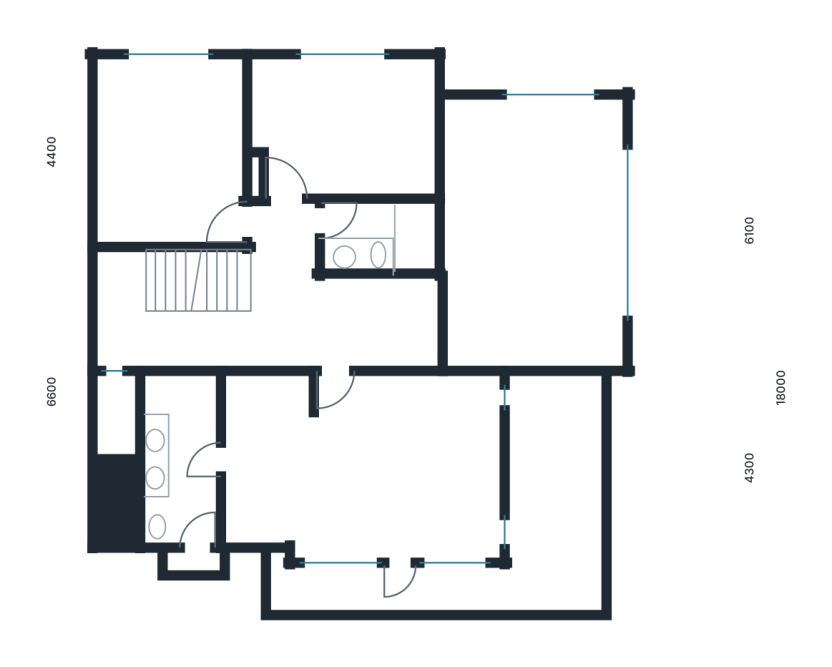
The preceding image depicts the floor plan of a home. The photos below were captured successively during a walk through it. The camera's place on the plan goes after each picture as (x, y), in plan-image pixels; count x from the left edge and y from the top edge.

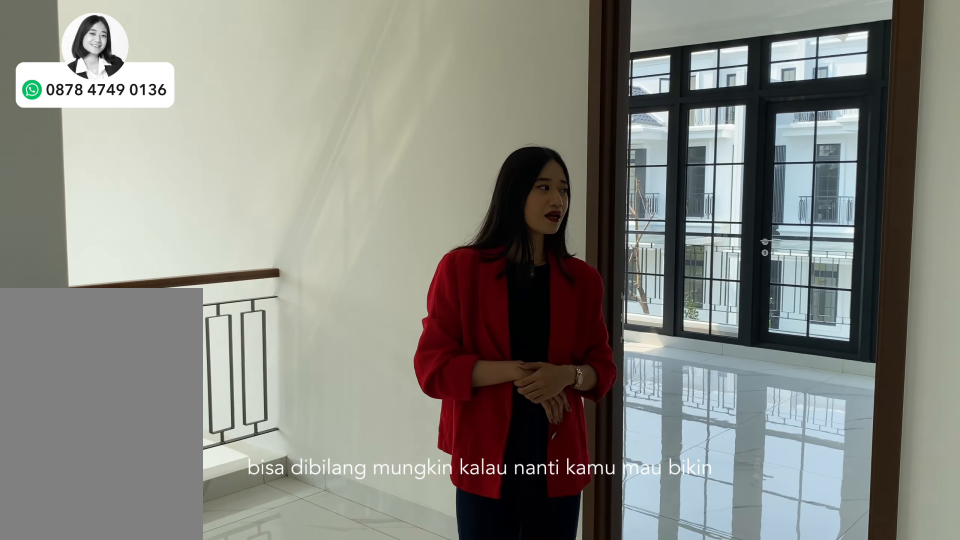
(399, 321)
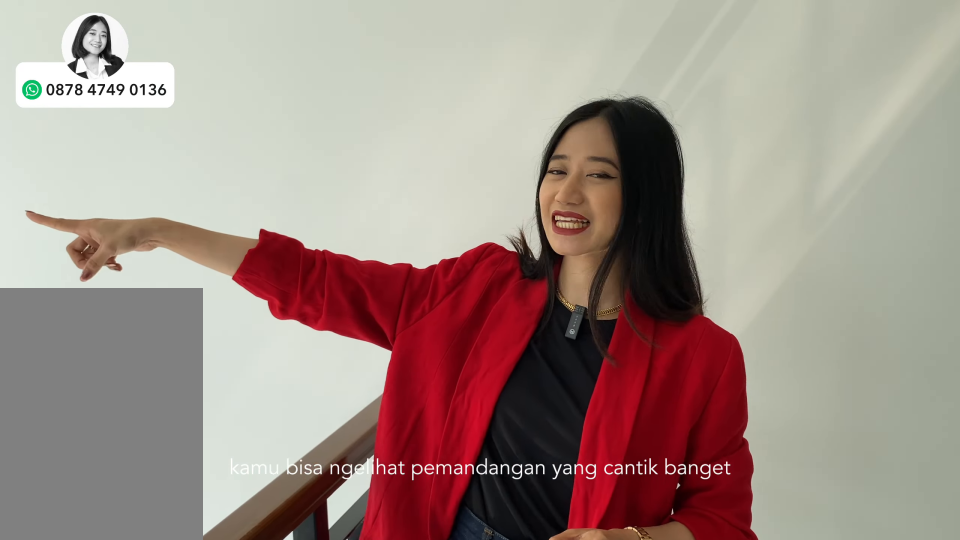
(399, 321)
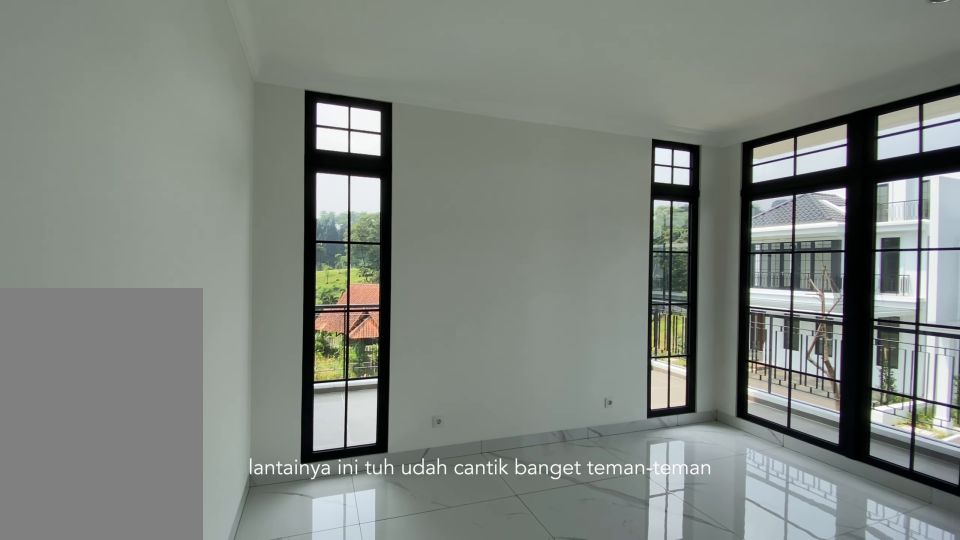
(421, 438)
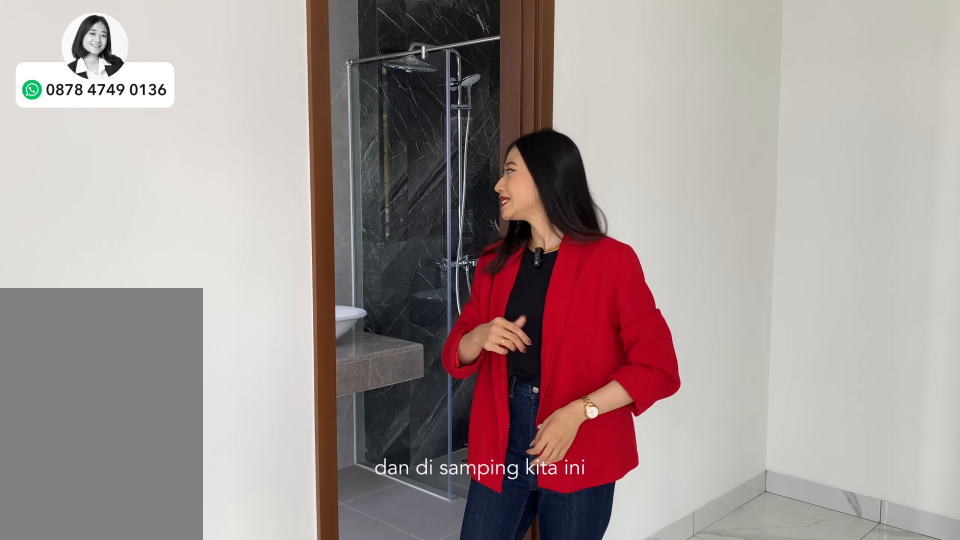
(263, 414)
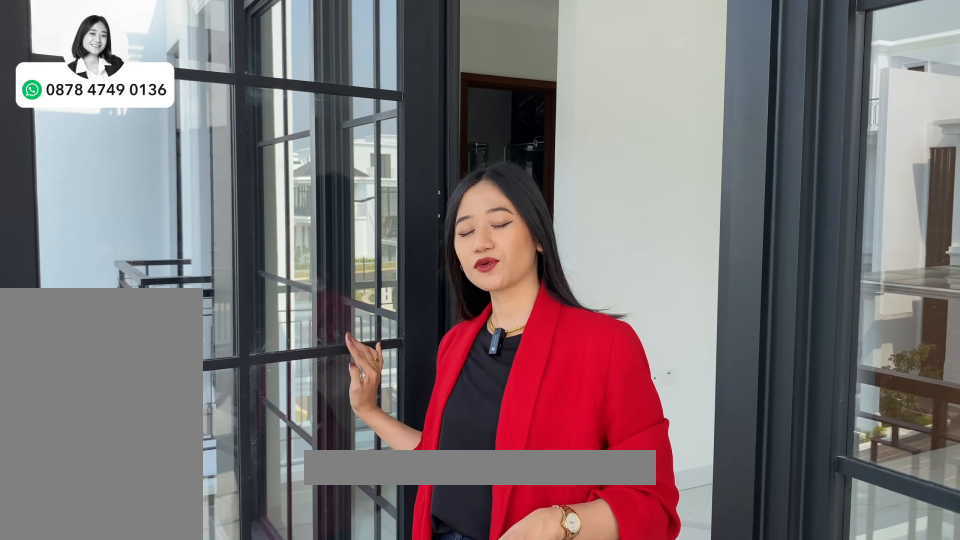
(436, 593)
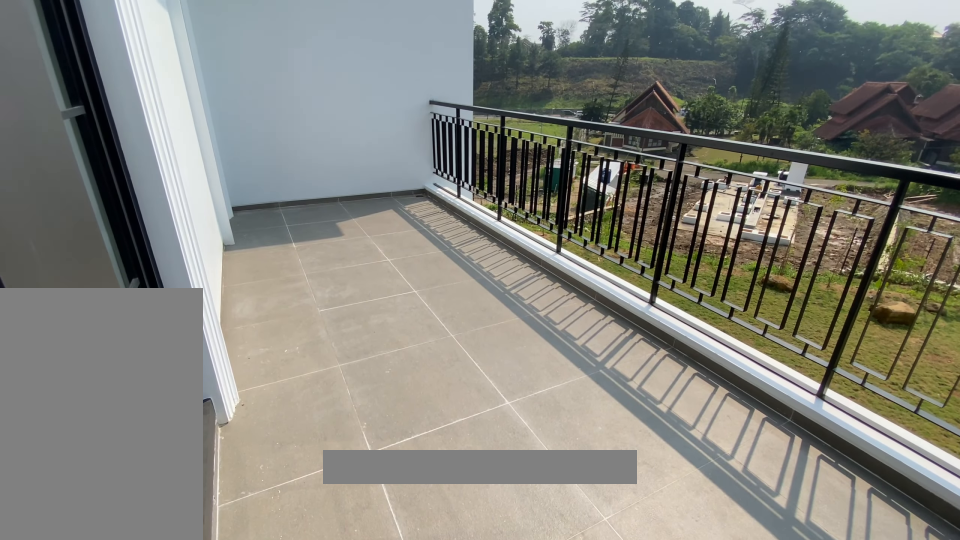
(566, 479)
